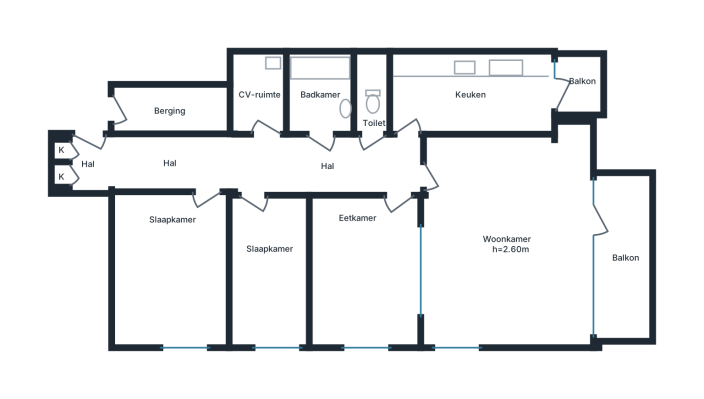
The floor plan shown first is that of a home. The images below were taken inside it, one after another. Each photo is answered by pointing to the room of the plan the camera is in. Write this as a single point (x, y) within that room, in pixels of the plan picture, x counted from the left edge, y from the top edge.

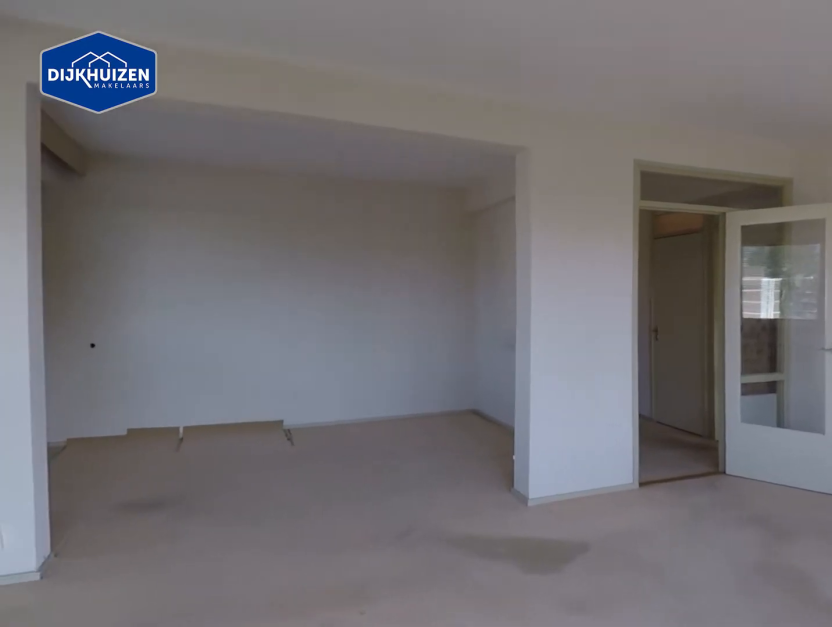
(507, 240)
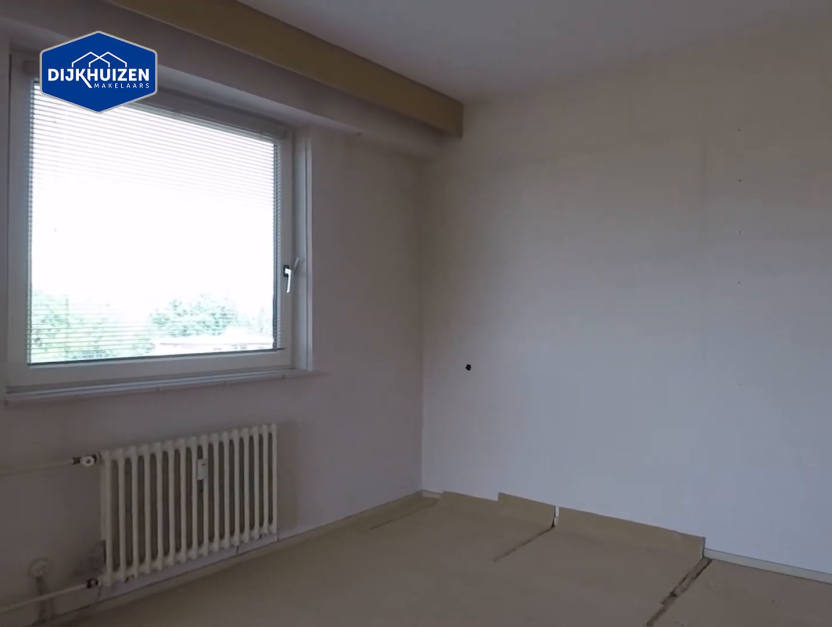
(365, 270)
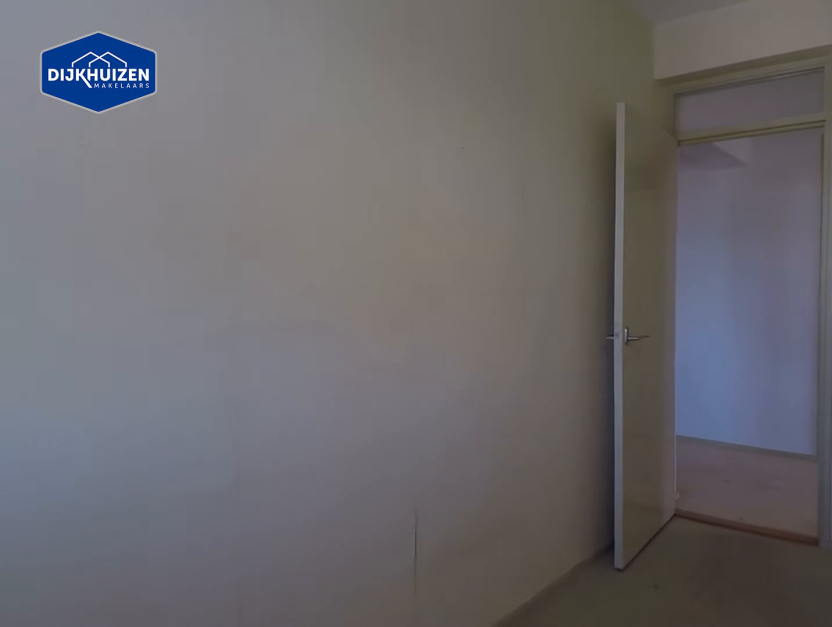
(271, 271)
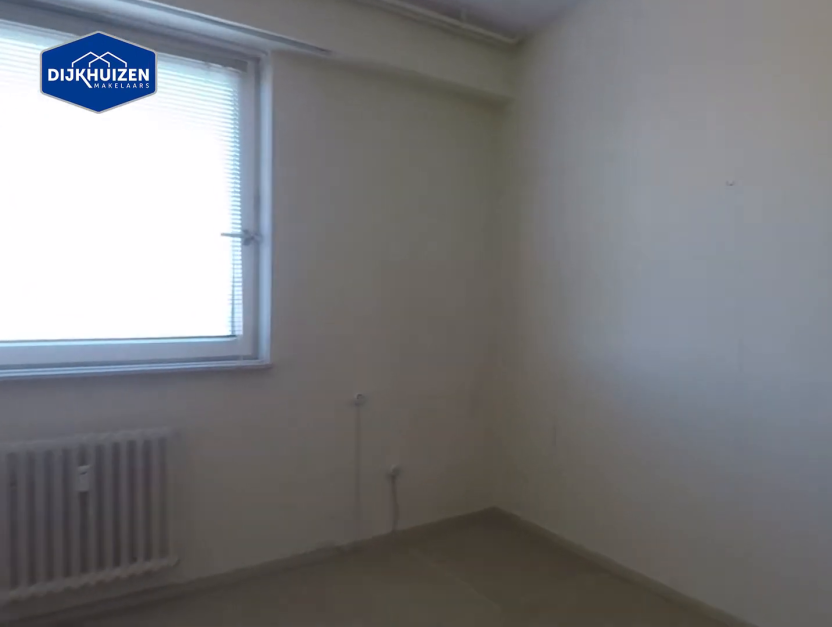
(168, 267)
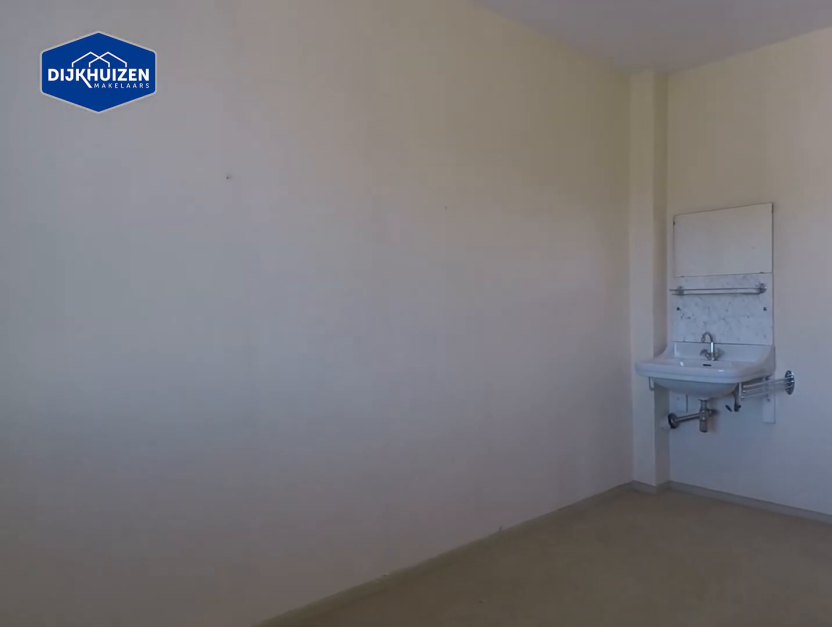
(168, 267)
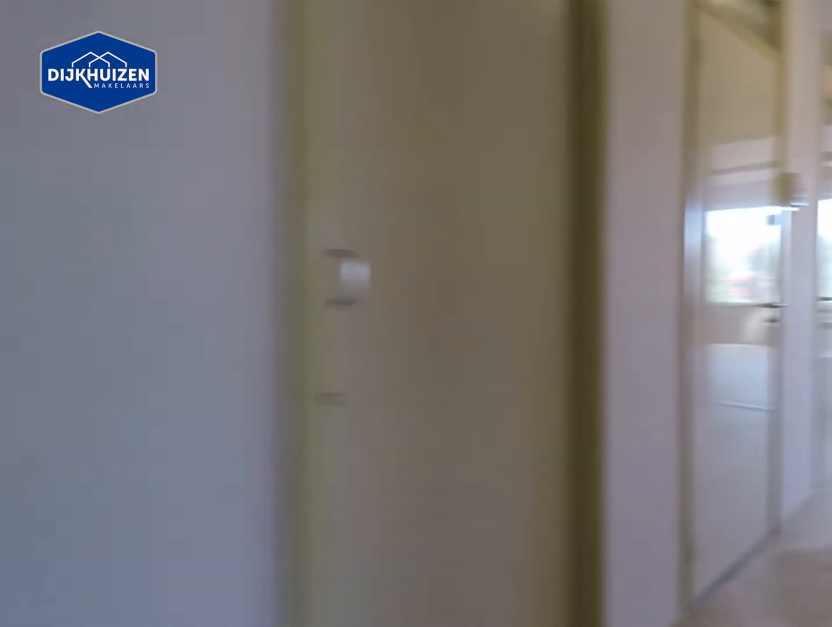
(254, 164)
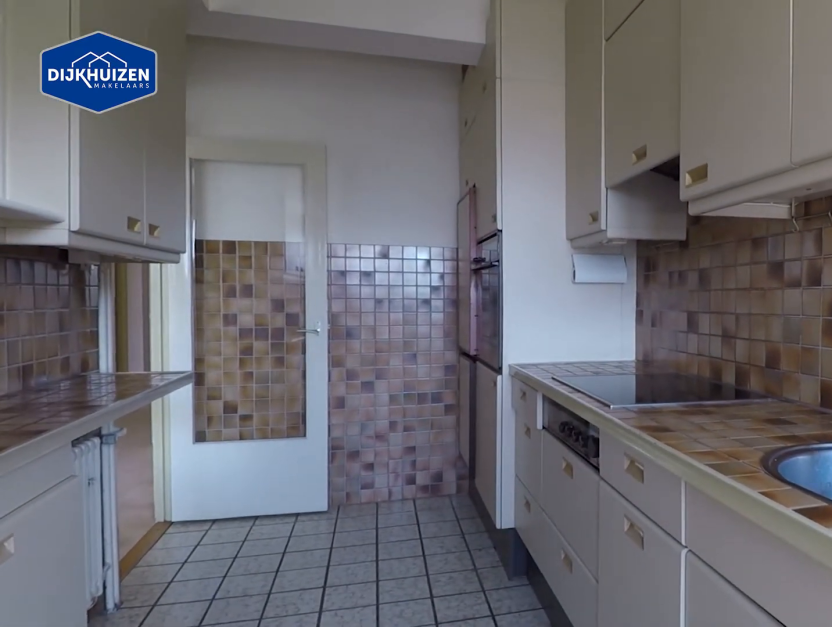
(471, 93)
